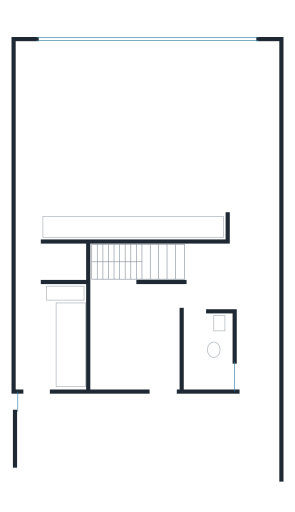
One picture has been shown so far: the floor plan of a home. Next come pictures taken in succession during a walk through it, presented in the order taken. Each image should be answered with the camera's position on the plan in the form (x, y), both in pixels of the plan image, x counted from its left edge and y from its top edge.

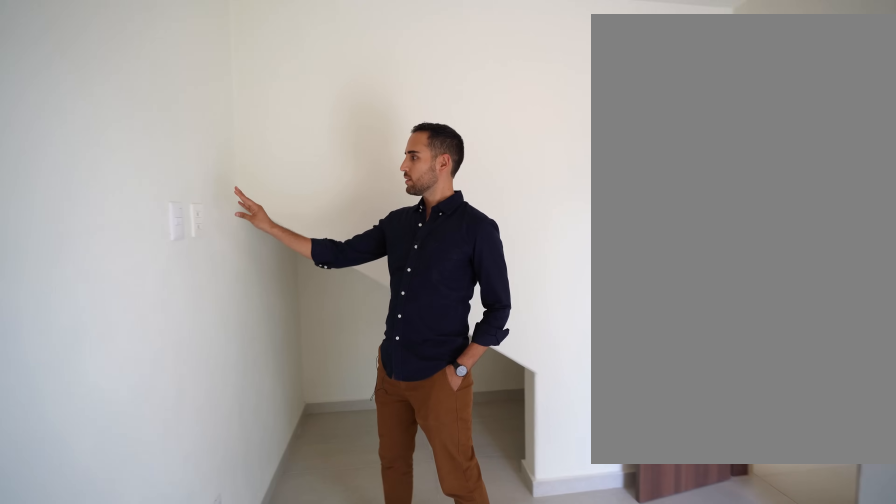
(114, 376)
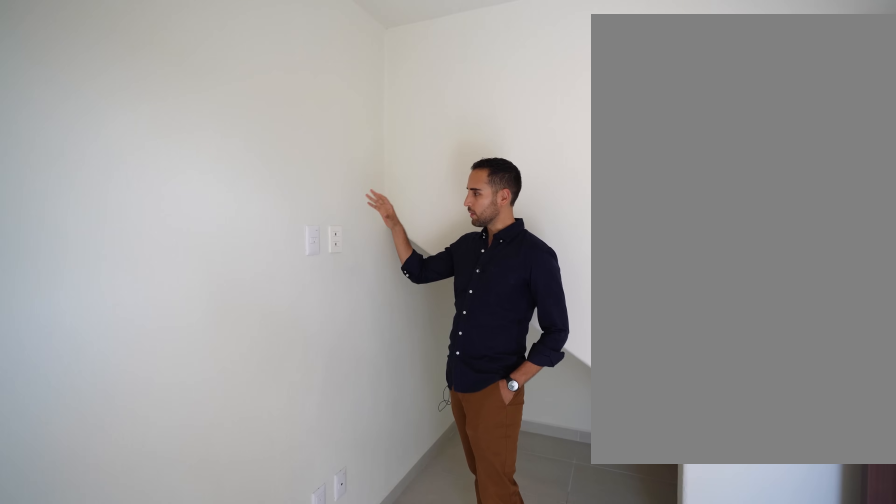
(113, 354)
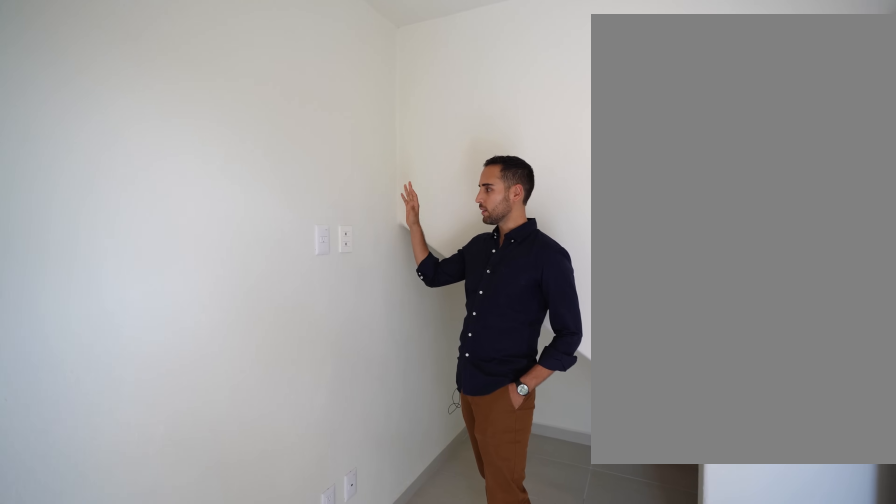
(113, 353)
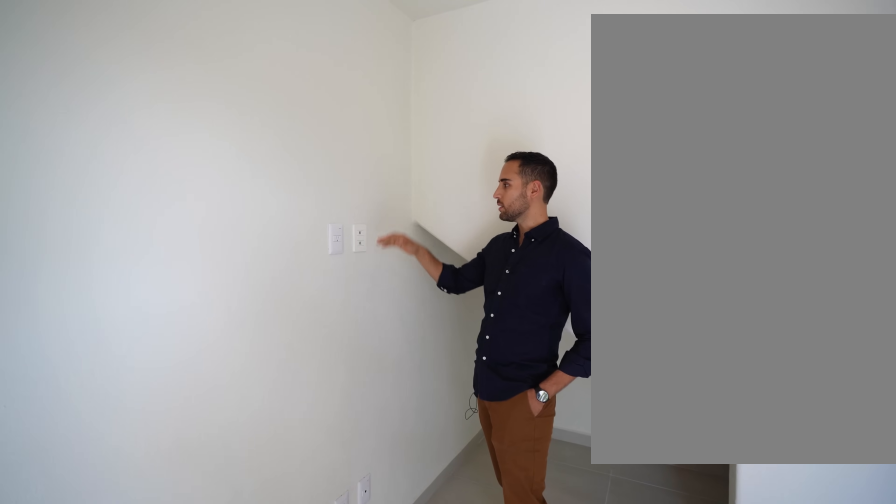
(113, 354)
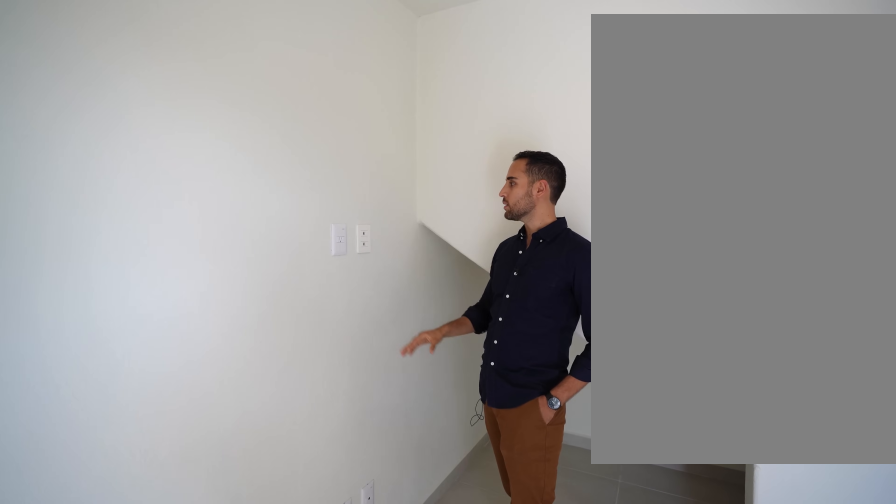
(113, 354)
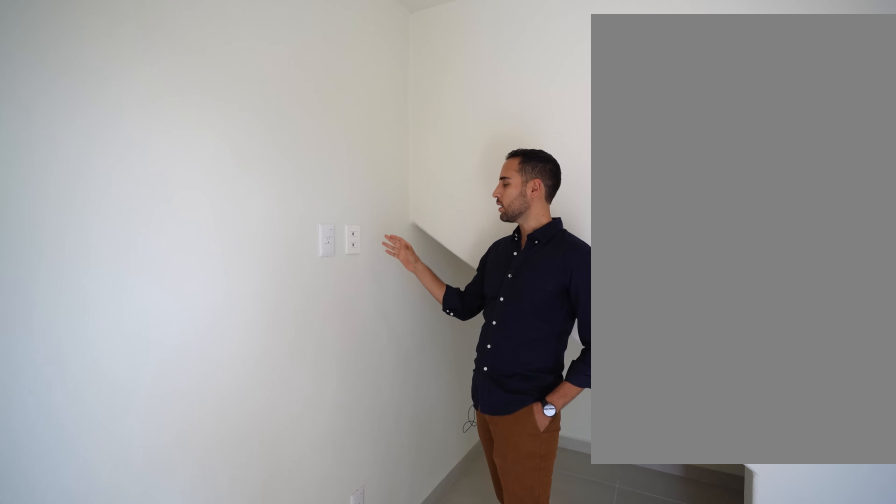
(113, 354)
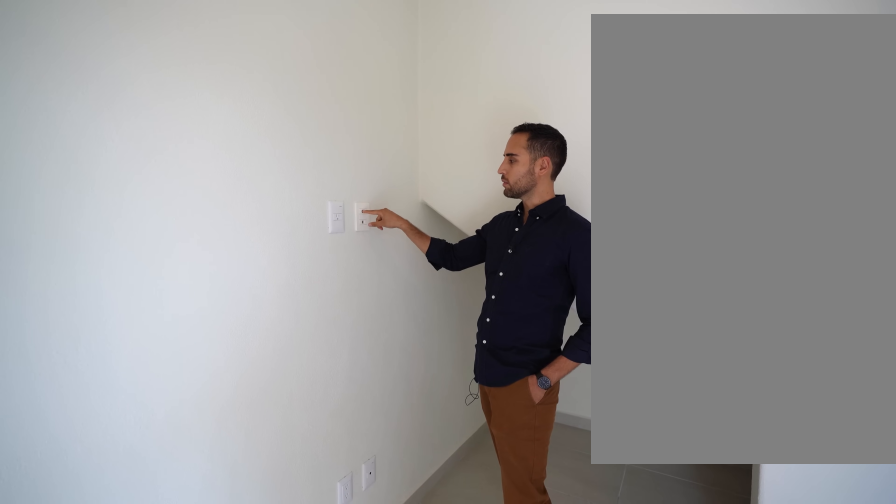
(113, 353)
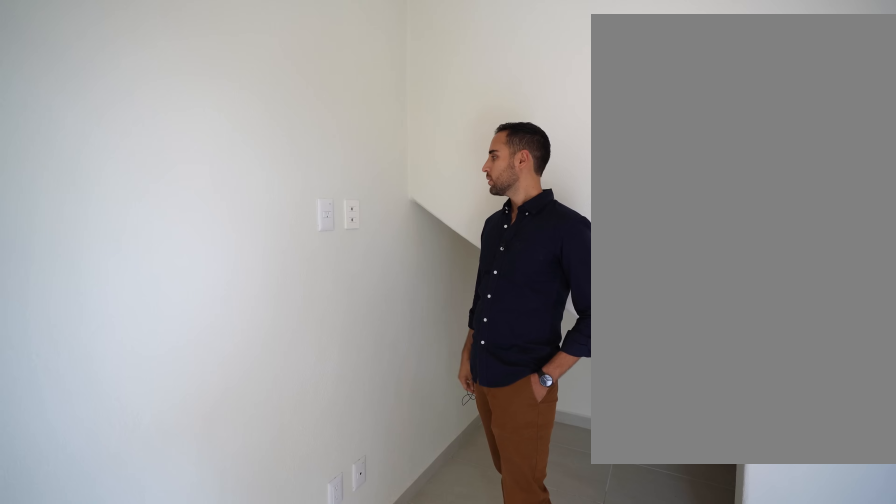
(113, 354)
